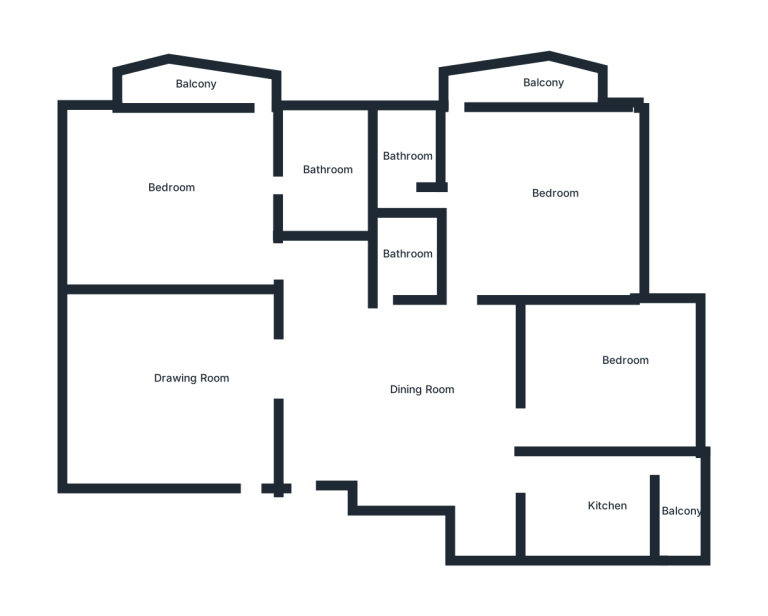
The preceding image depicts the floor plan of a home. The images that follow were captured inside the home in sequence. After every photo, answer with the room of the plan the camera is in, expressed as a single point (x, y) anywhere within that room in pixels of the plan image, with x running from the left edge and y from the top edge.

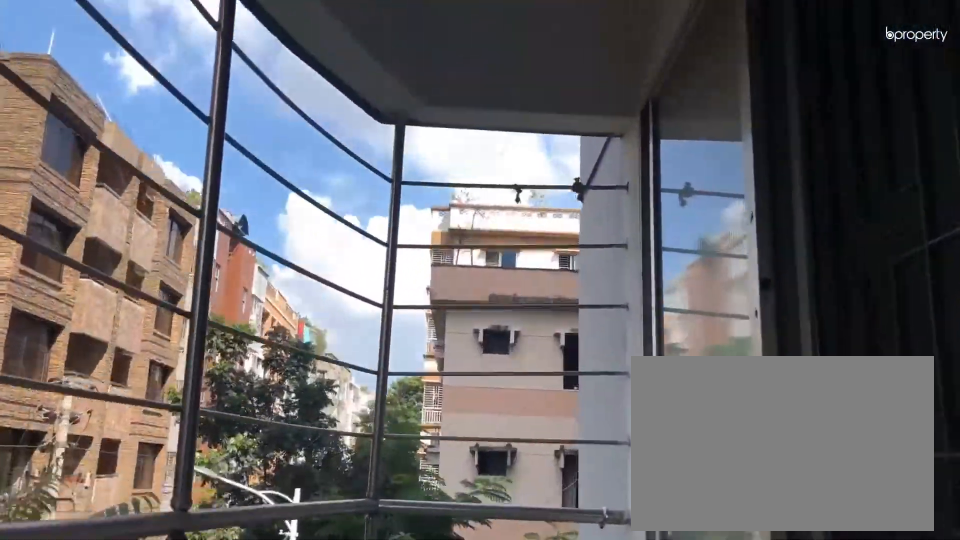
(535, 84)
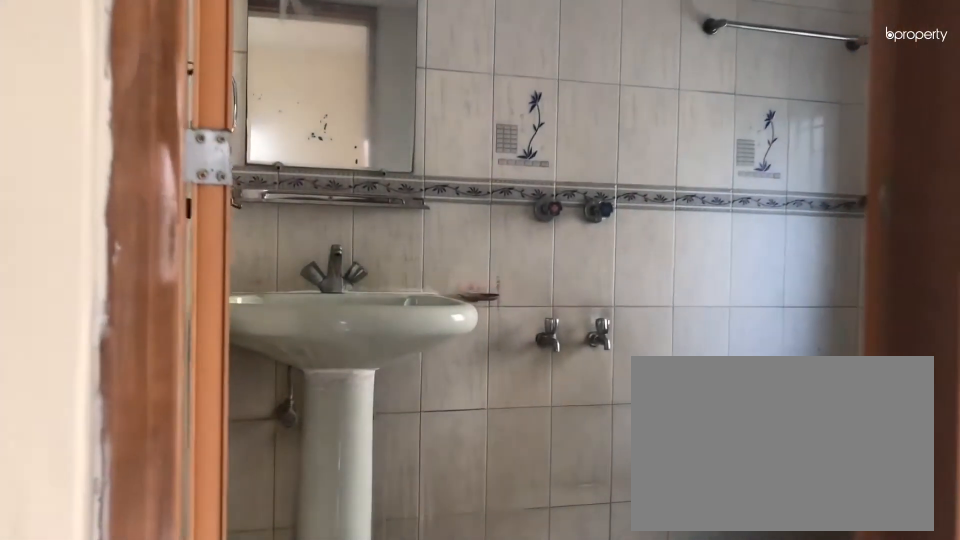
(398, 165)
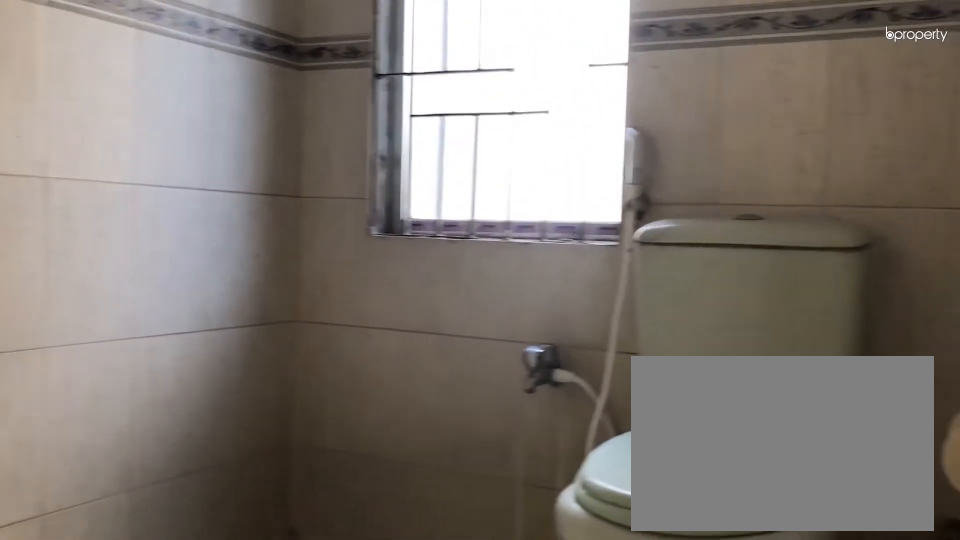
(398, 165)
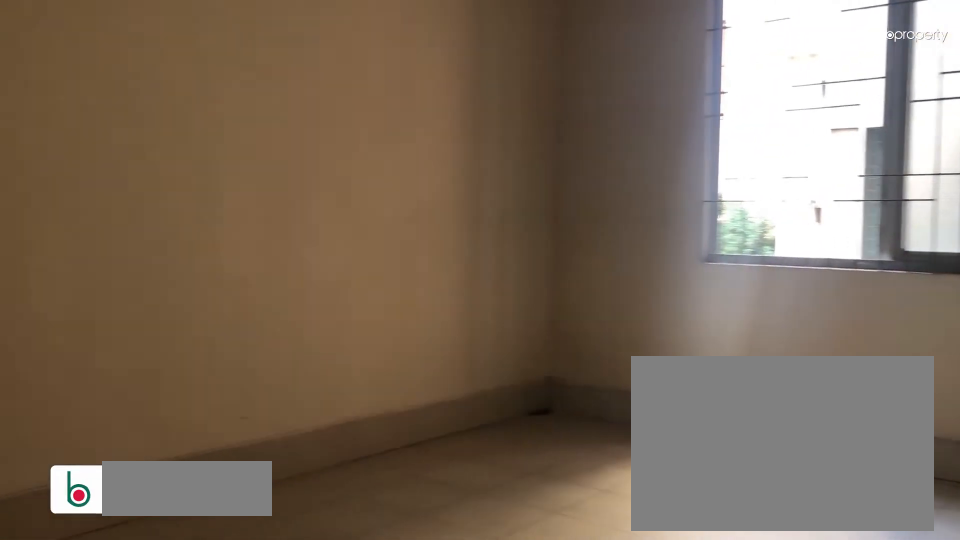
(610, 365)
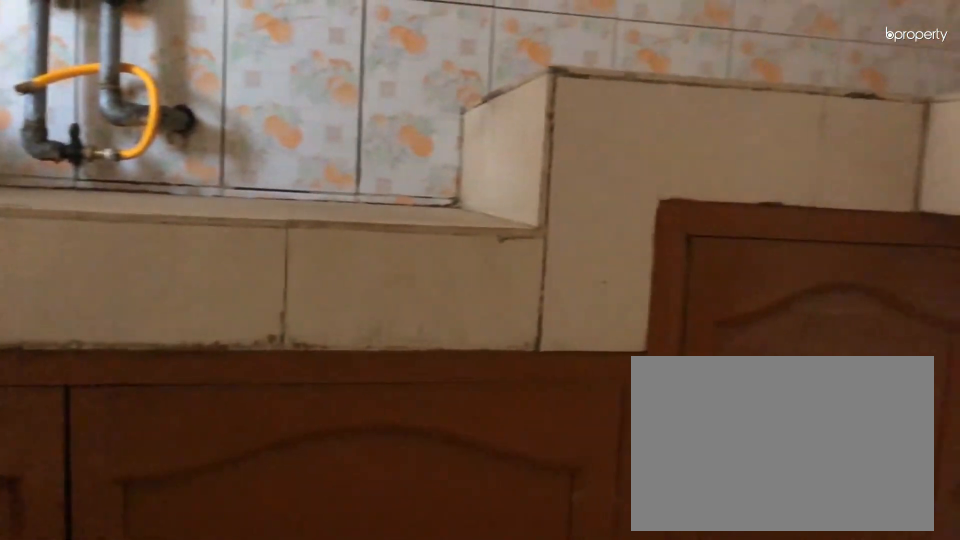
(611, 512)
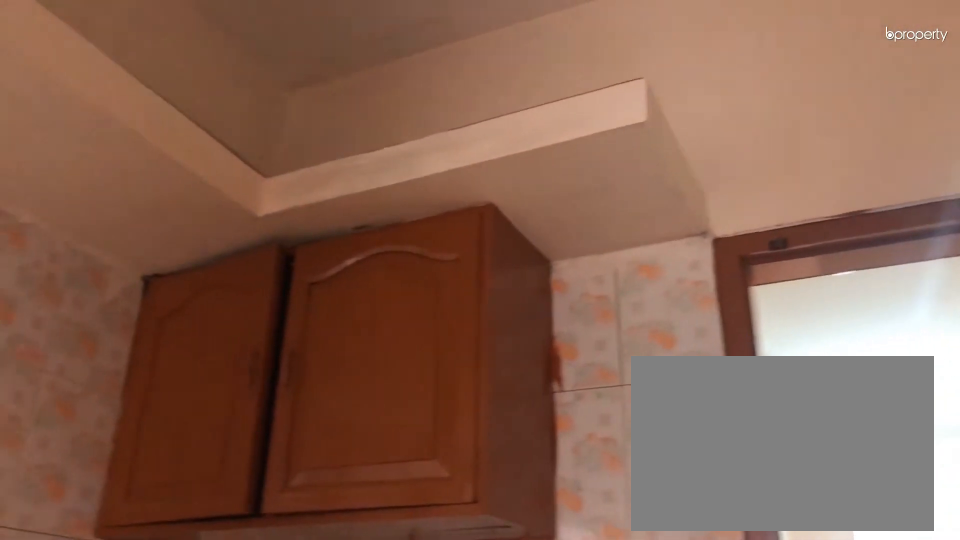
(611, 512)
